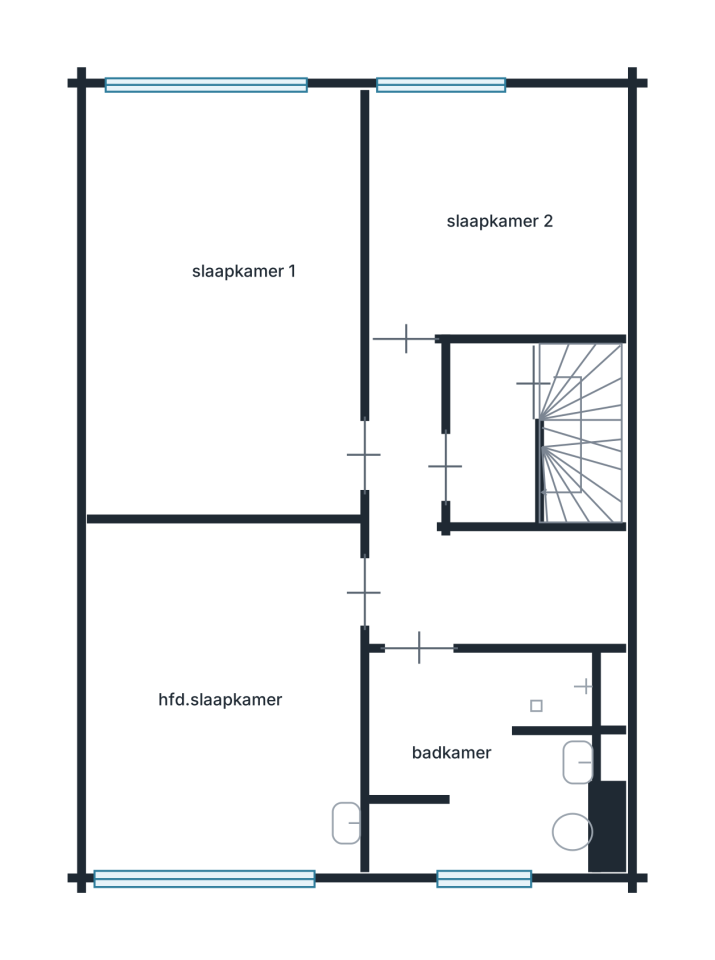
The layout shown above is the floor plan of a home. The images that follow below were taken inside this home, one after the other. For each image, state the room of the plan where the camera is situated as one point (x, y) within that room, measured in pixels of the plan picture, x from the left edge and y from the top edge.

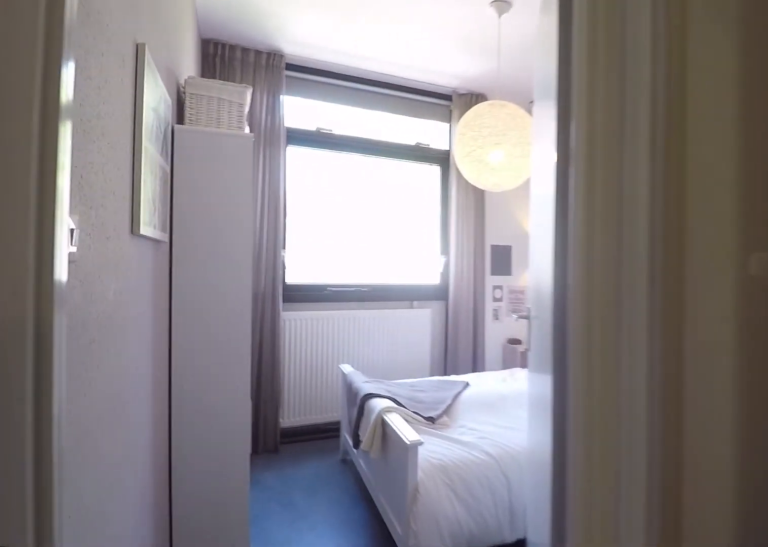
(467, 540)
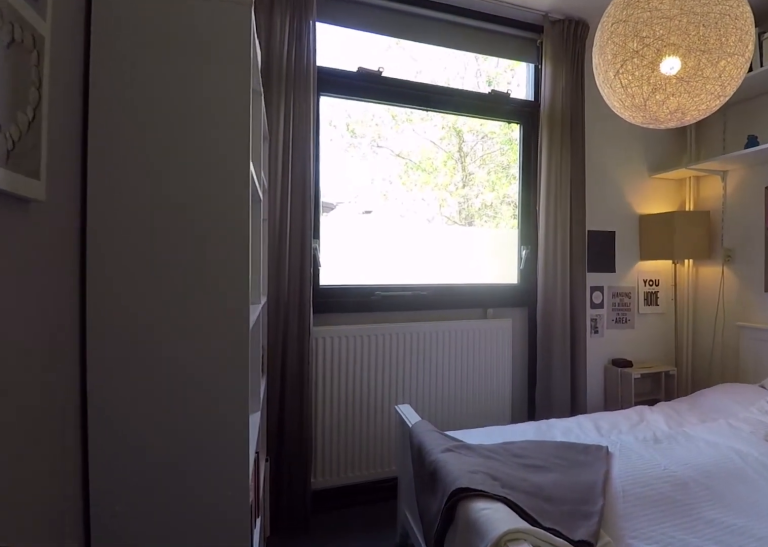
(496, 214)
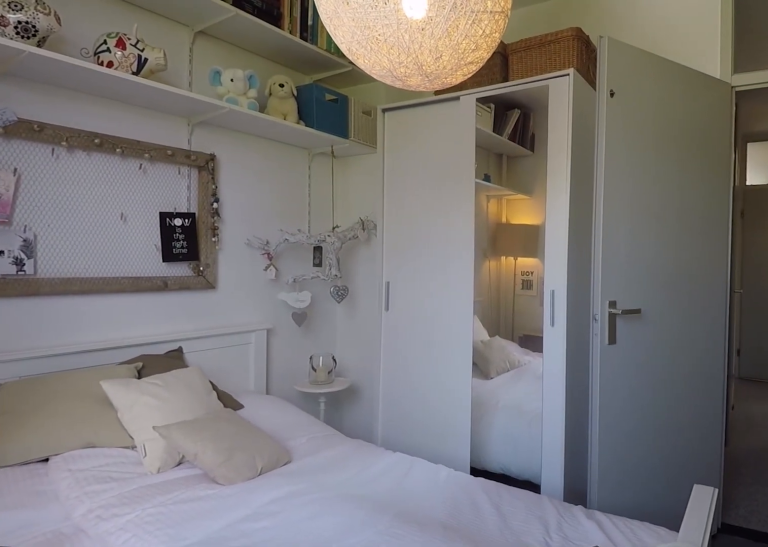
(496, 214)
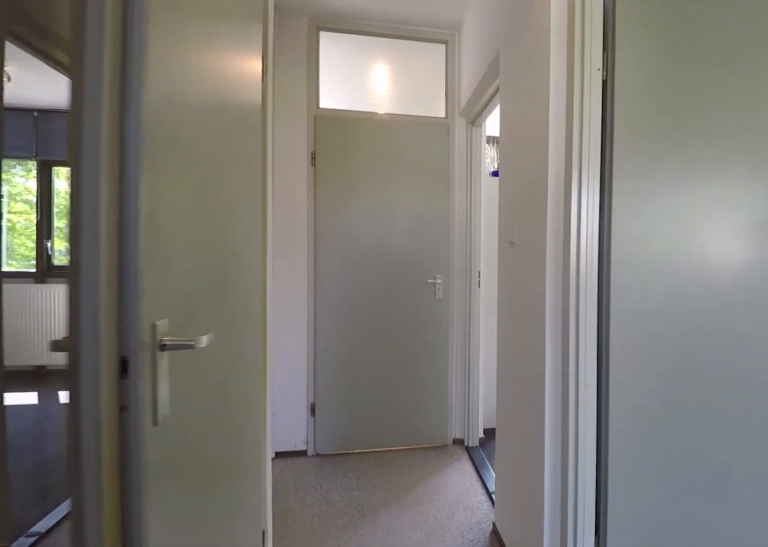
(467, 540)
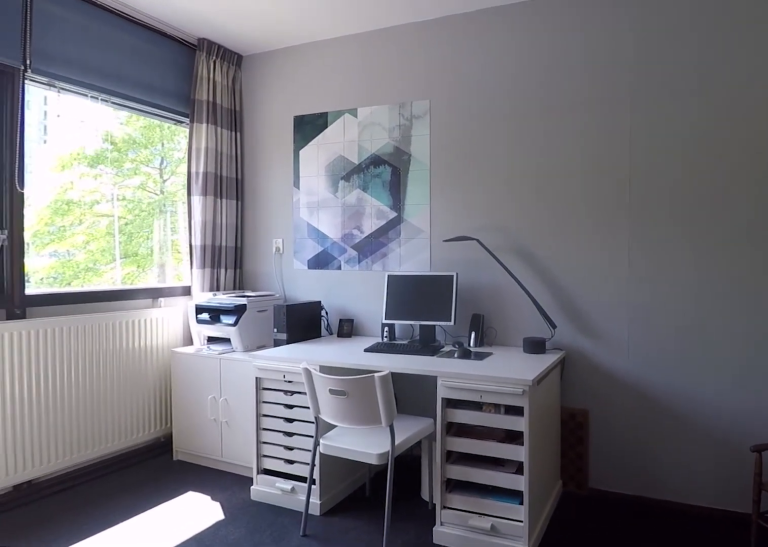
(226, 698)
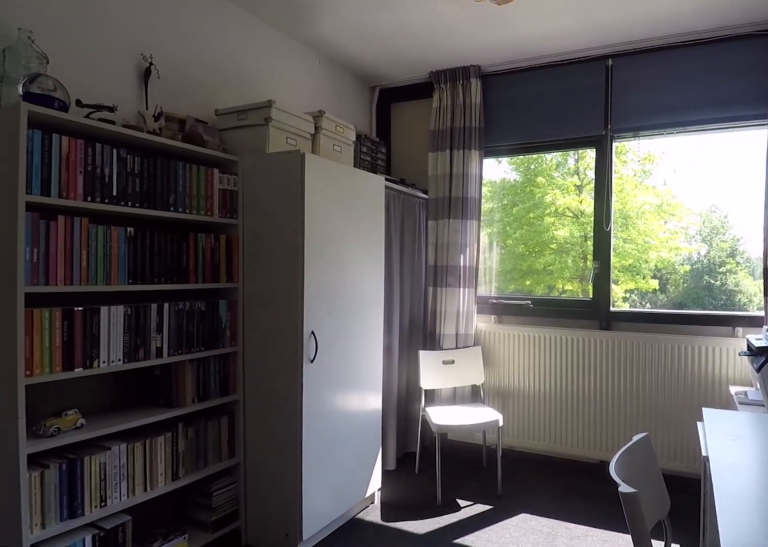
(226, 698)
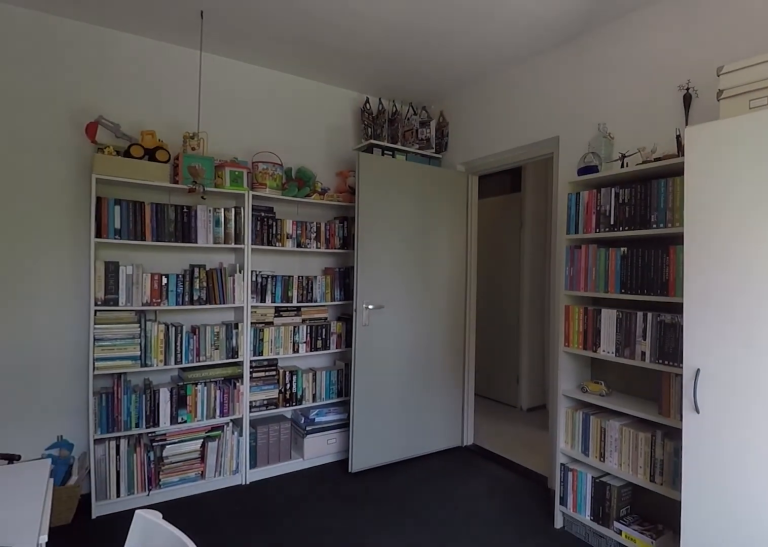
(345, 824)
